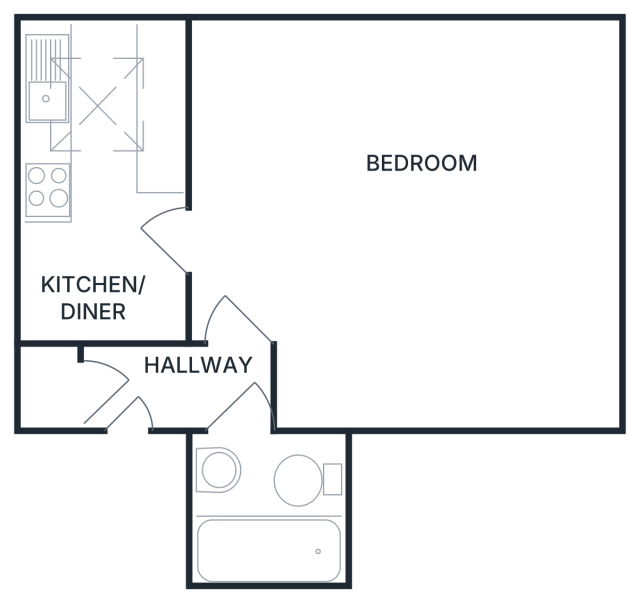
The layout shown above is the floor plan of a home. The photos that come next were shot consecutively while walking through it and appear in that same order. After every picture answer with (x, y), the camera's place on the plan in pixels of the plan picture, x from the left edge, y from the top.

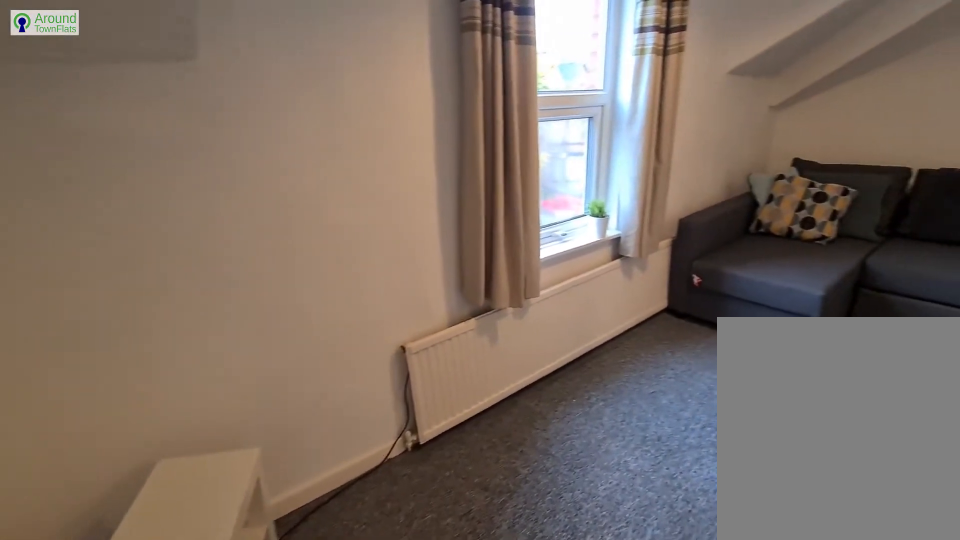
(270, 166)
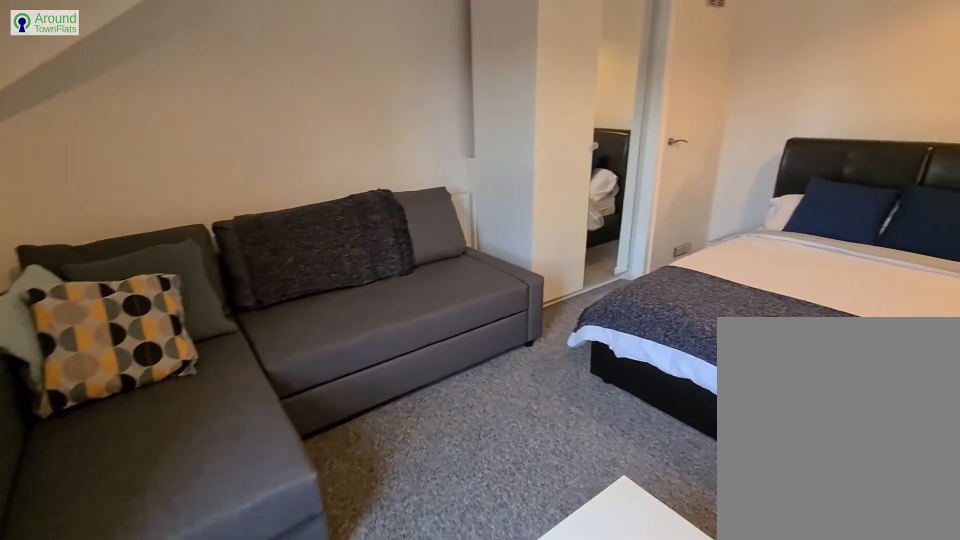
(419, 70)
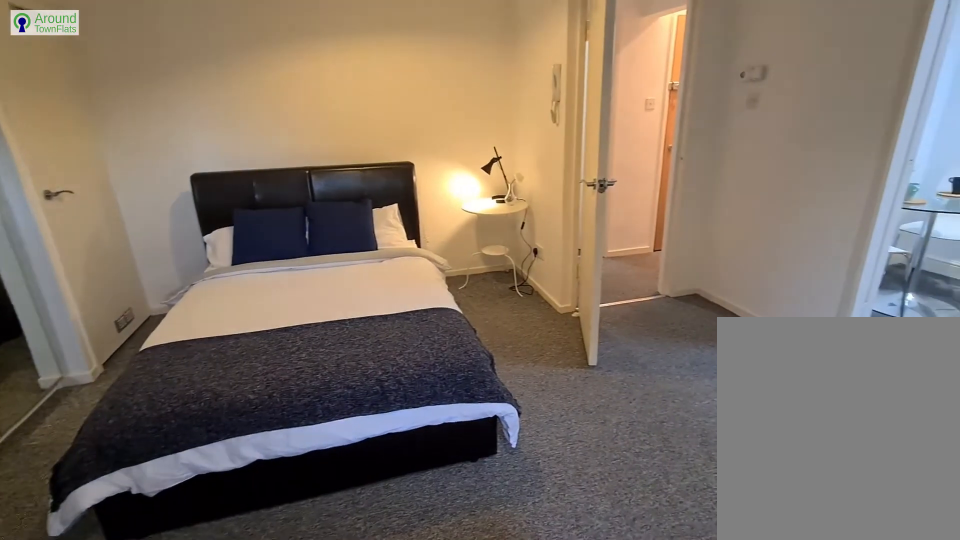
(486, 68)
